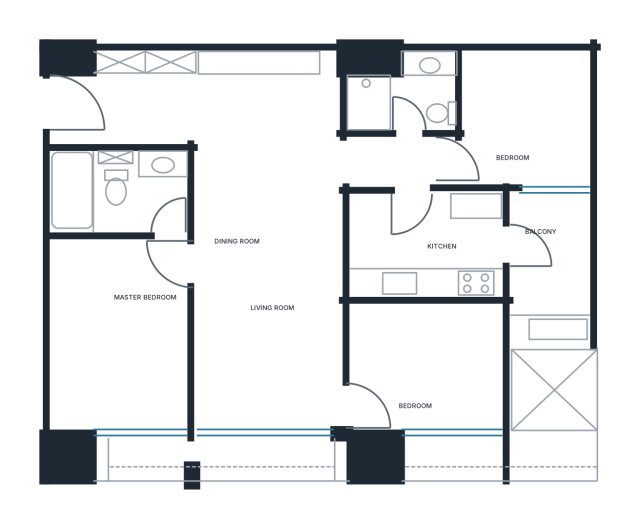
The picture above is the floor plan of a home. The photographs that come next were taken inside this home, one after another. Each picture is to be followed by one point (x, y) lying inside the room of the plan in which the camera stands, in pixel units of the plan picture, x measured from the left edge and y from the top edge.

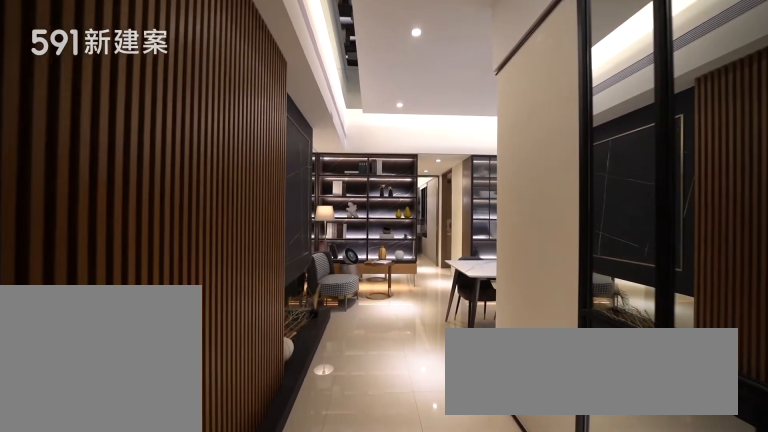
(123, 96)
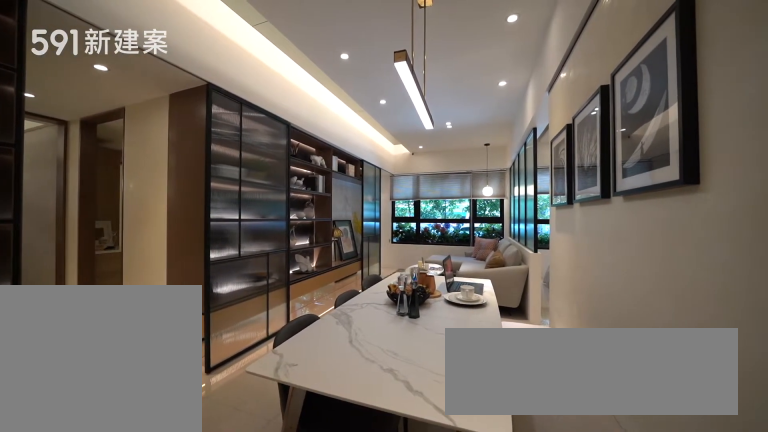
(268, 291)
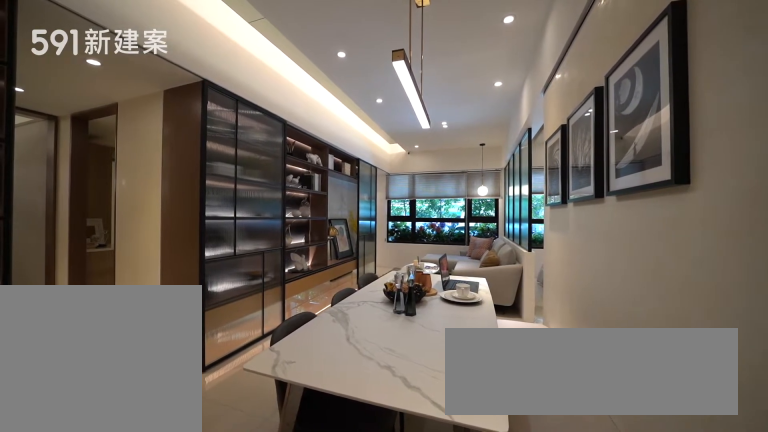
(268, 291)
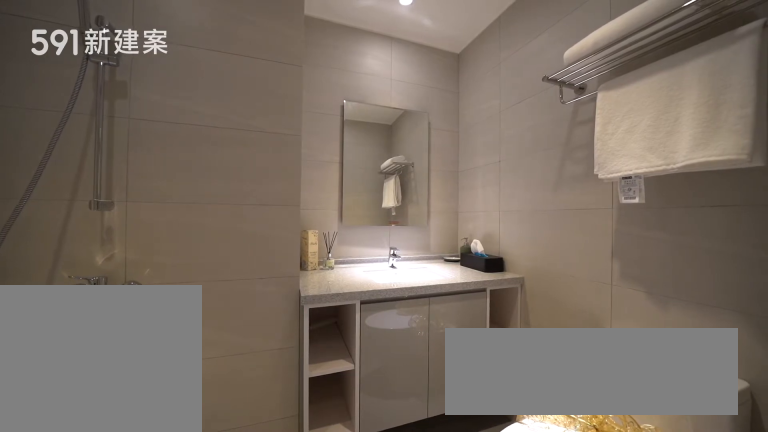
(404, 89)
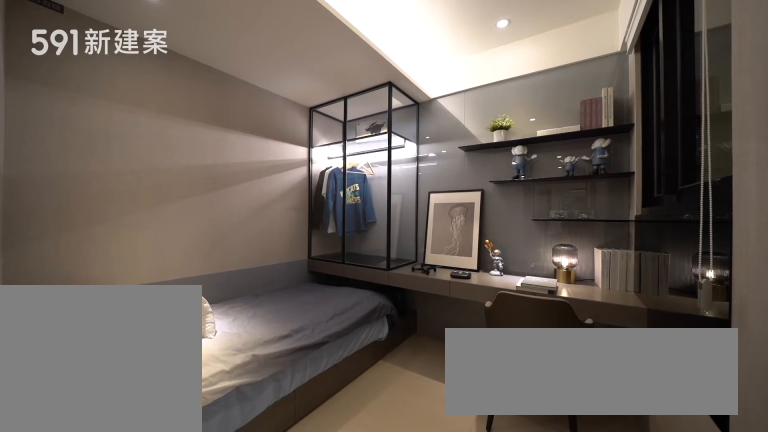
(521, 120)
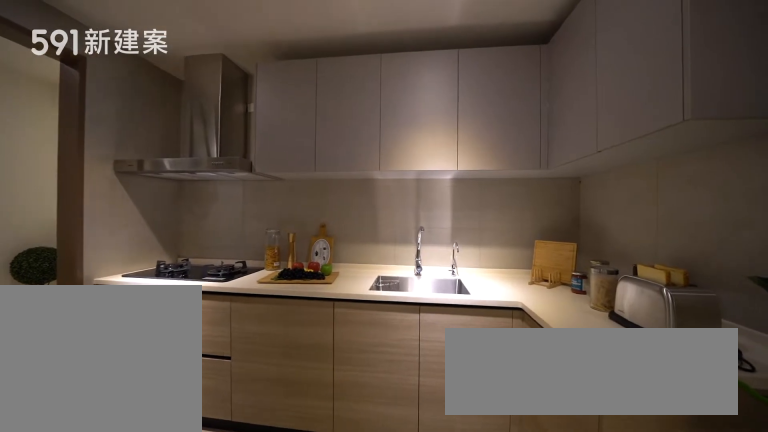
(428, 243)
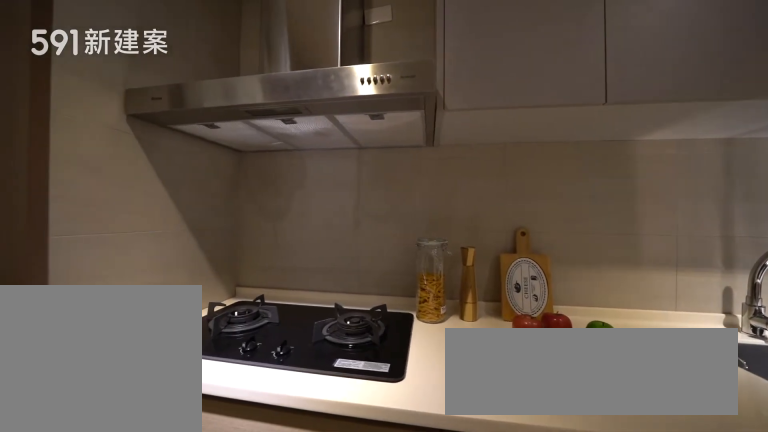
(428, 243)
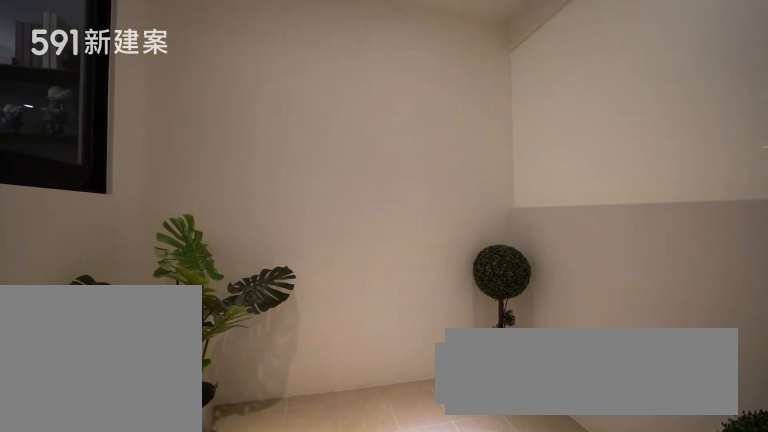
(552, 252)
